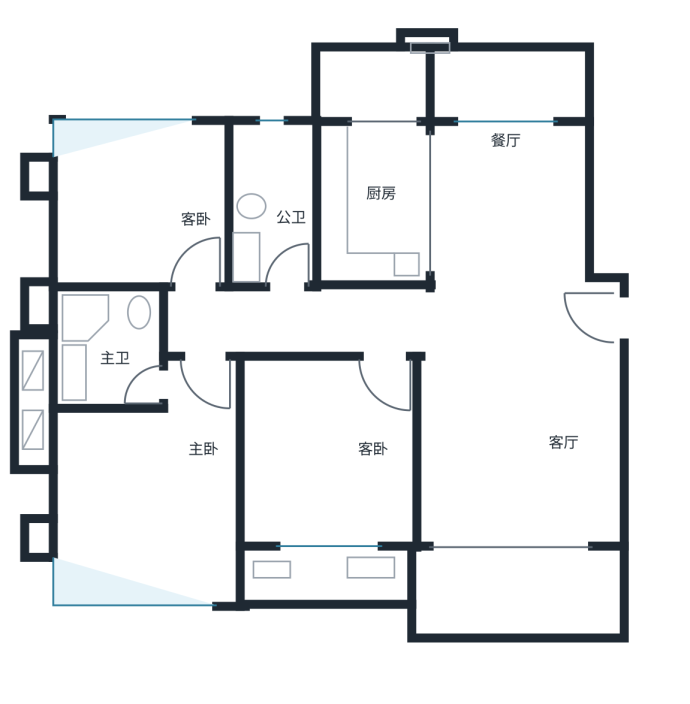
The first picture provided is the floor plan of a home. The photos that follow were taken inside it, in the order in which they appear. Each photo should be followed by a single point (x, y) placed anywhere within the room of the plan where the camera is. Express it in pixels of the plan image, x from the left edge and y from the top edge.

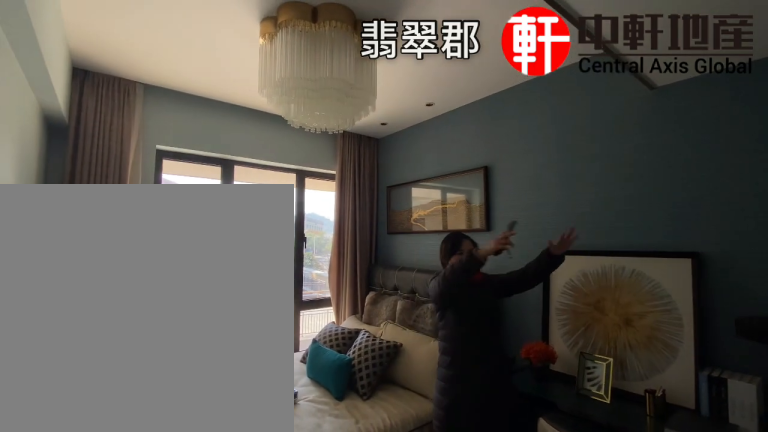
(329, 453)
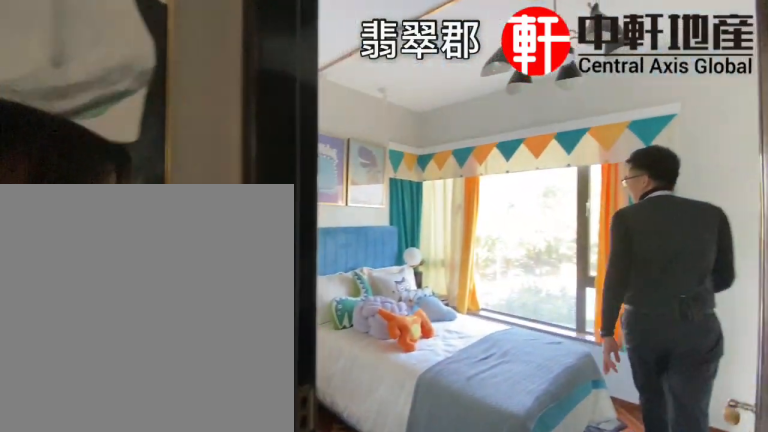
(148, 214)
